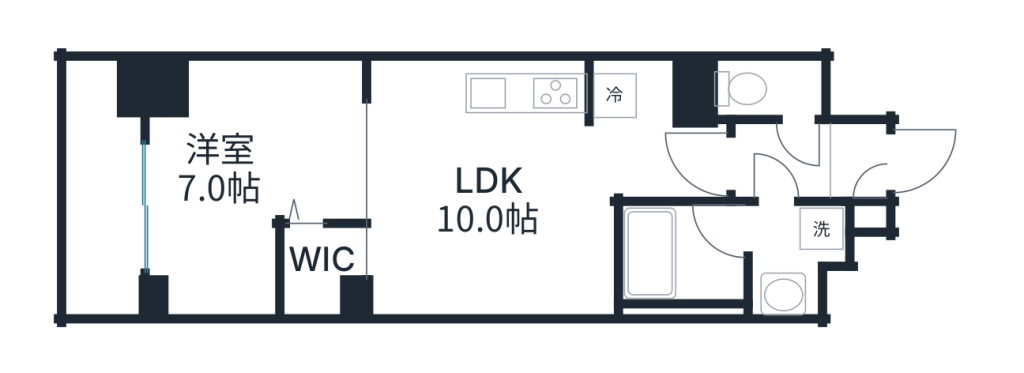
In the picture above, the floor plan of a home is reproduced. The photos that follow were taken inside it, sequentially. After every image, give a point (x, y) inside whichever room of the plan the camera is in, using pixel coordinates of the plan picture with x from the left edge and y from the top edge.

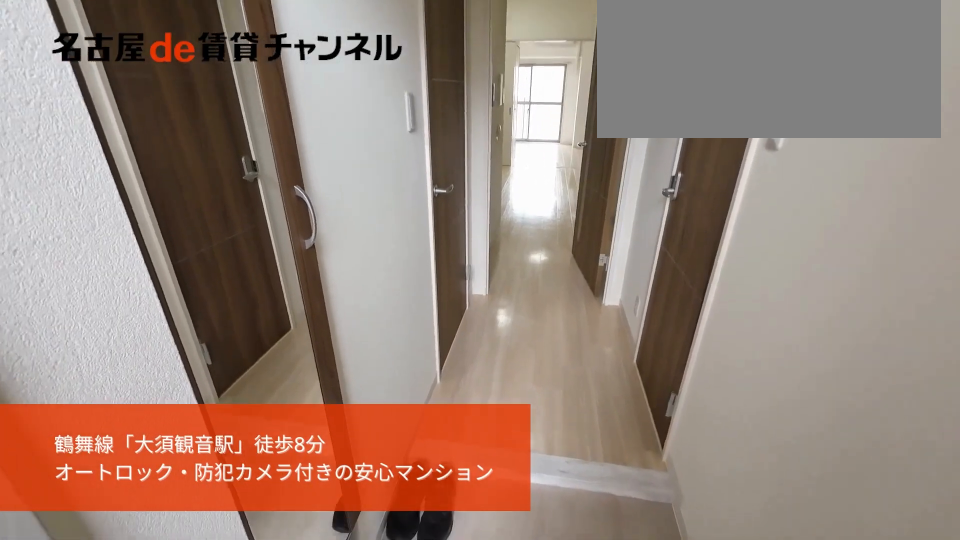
(859, 171)
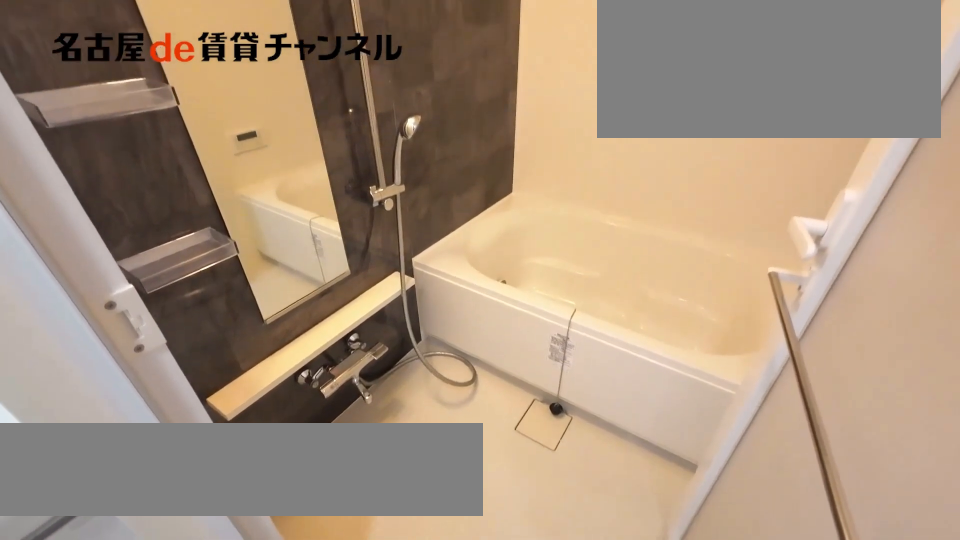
(727, 257)
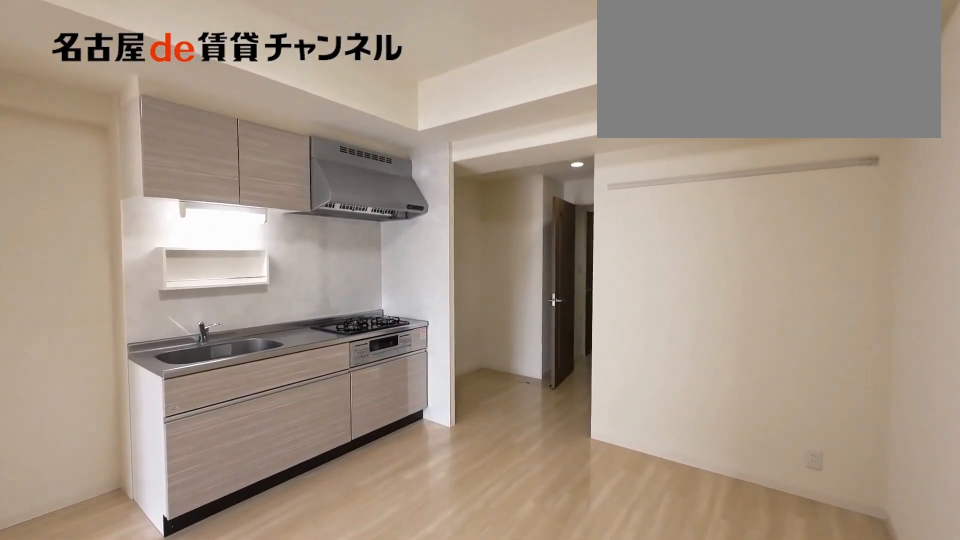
(491, 186)
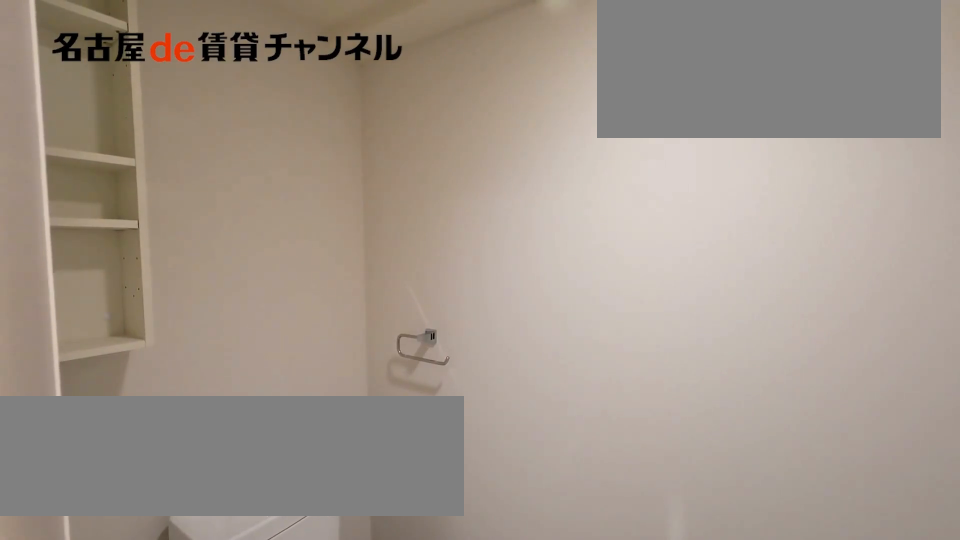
(771, 90)
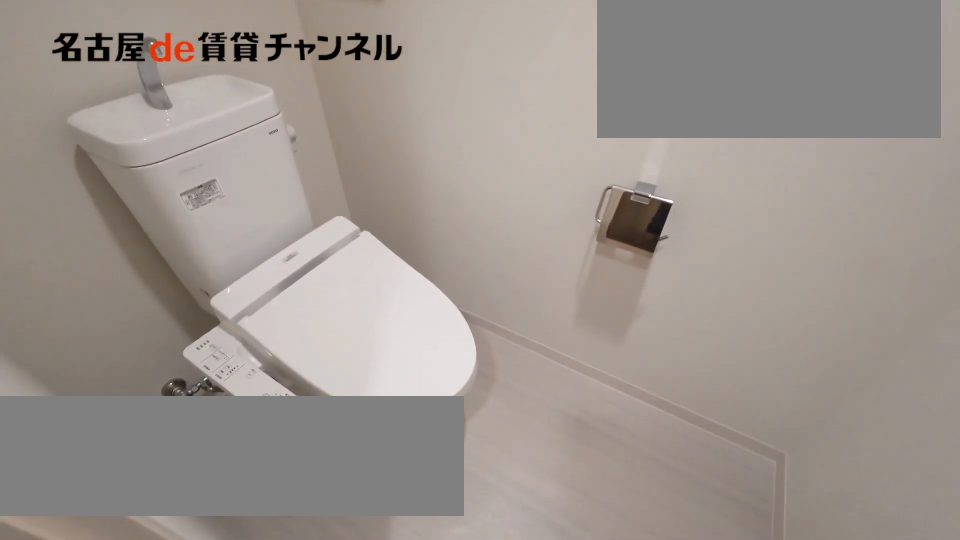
(771, 90)
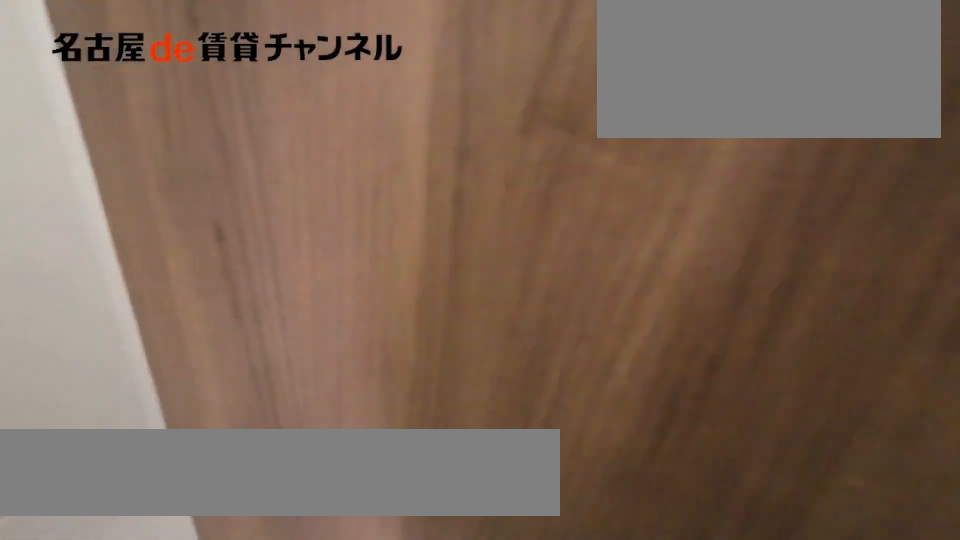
(771, 90)
